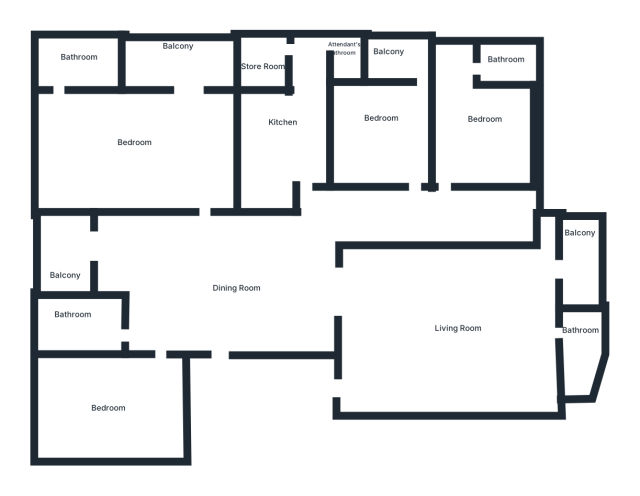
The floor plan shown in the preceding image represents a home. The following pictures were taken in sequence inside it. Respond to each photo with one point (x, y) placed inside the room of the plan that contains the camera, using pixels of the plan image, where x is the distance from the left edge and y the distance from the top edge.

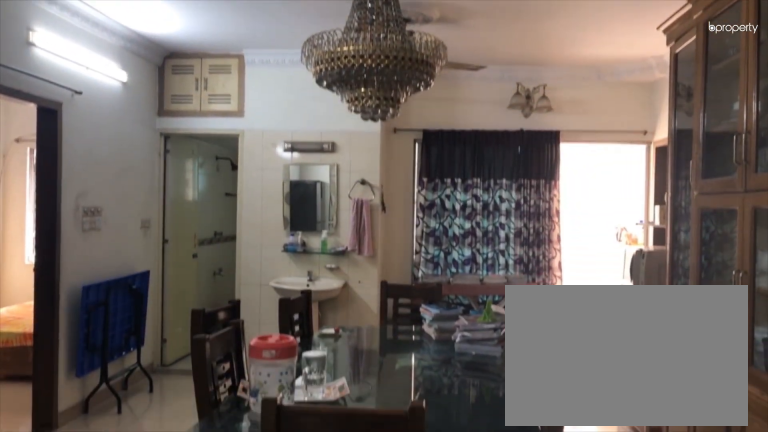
(234, 280)
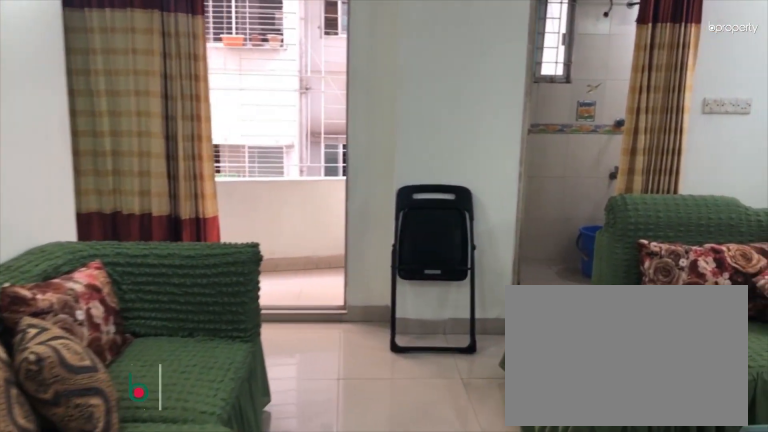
(457, 330)
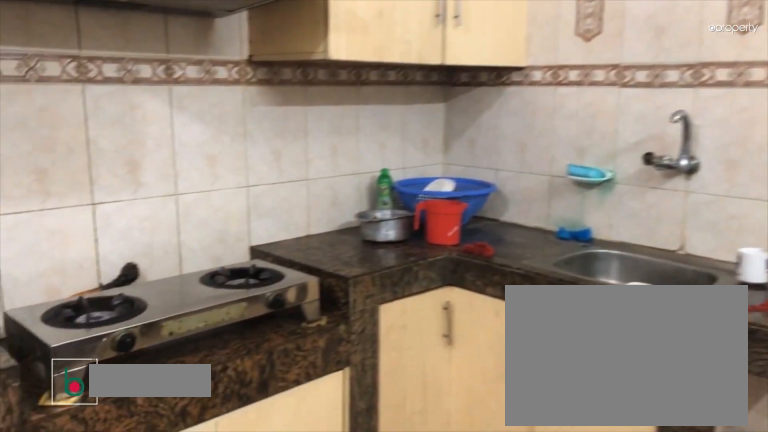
(284, 125)
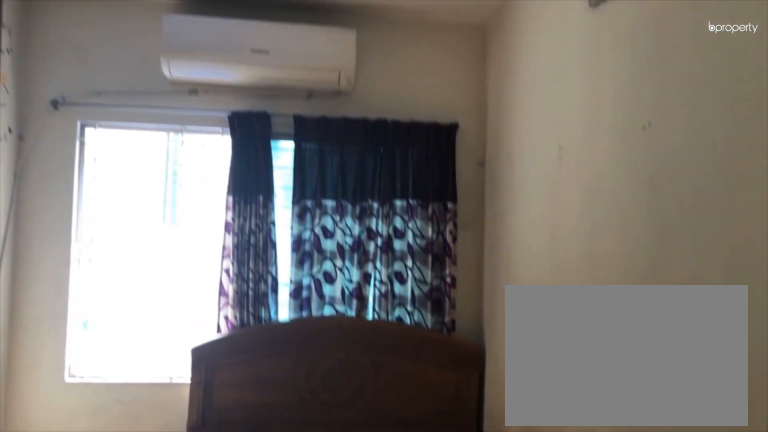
(108, 402)
